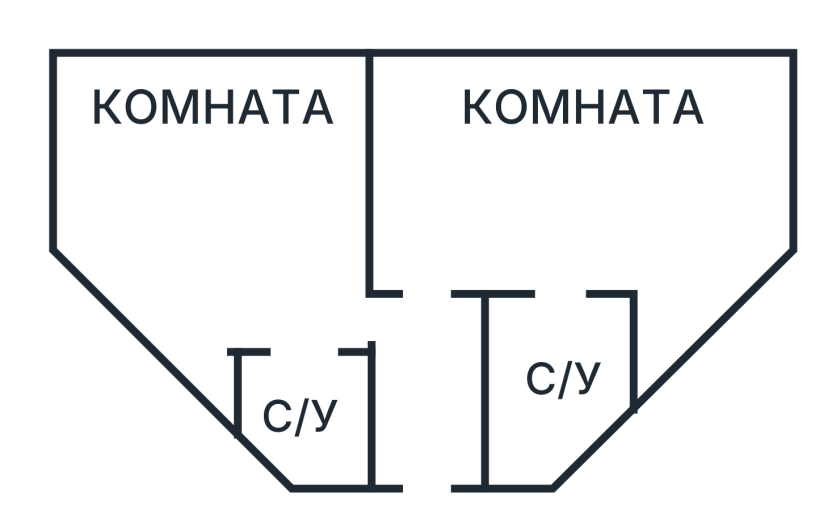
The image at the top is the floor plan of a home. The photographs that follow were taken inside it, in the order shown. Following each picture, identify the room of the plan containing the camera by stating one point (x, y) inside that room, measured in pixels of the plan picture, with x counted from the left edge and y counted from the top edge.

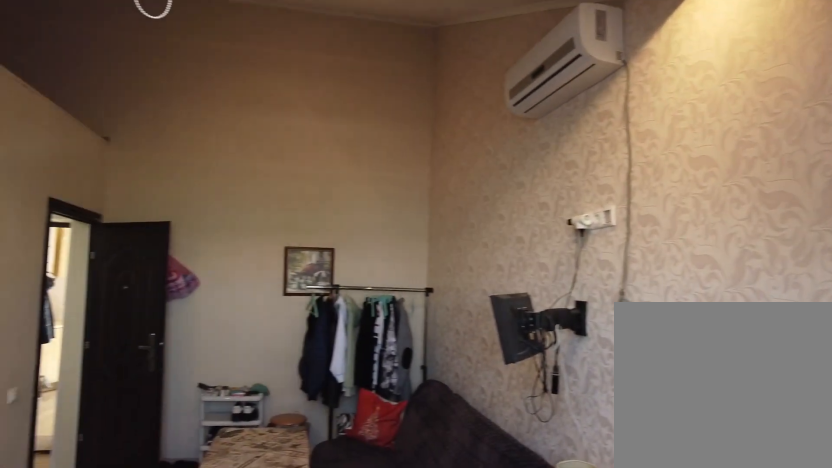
(751, 218)
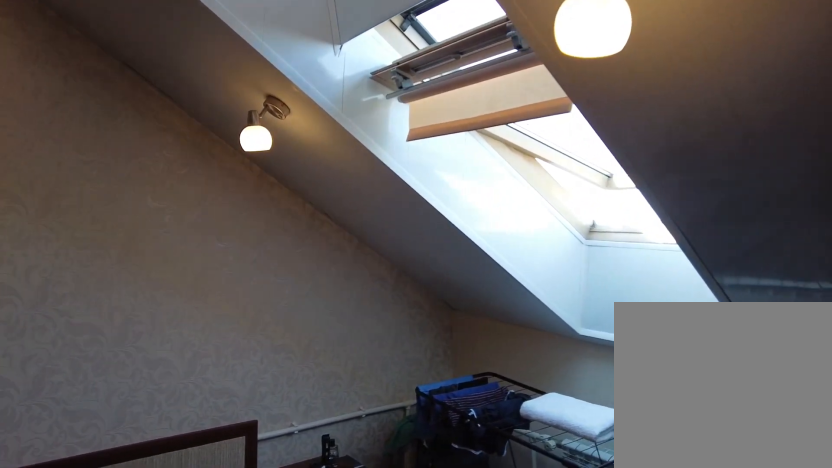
(566, 262)
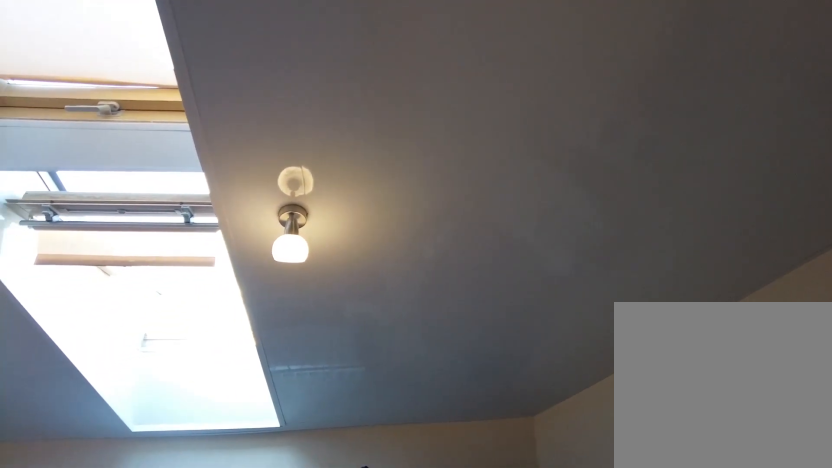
(566, 262)
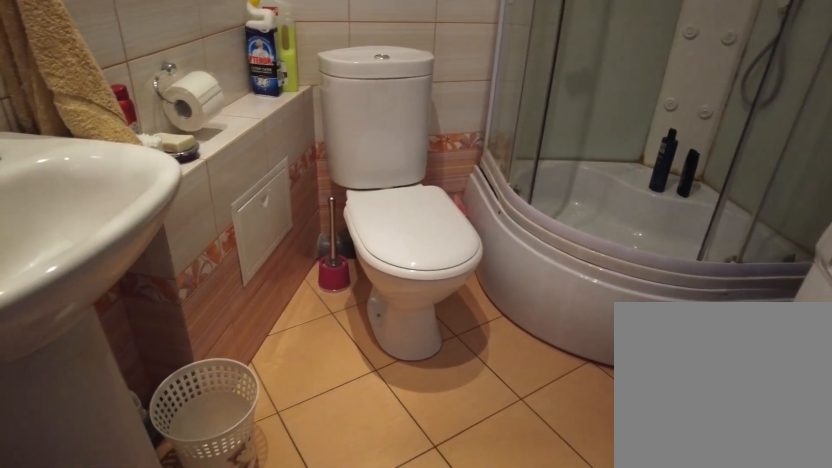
(574, 344)
